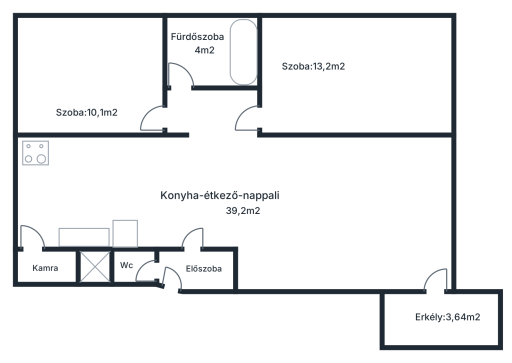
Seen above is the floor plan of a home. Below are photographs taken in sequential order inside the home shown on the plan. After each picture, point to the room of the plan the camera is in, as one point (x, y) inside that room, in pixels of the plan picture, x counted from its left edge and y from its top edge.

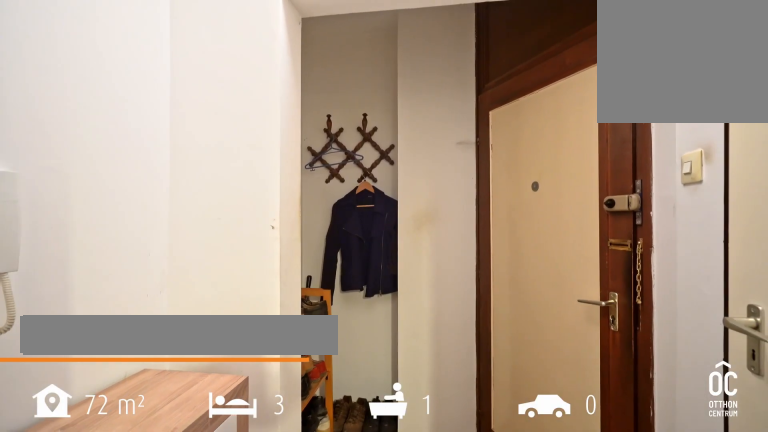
(198, 268)
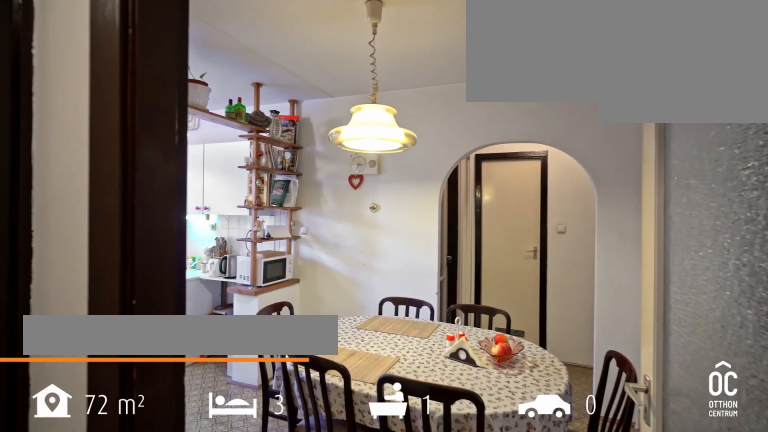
(115, 183)
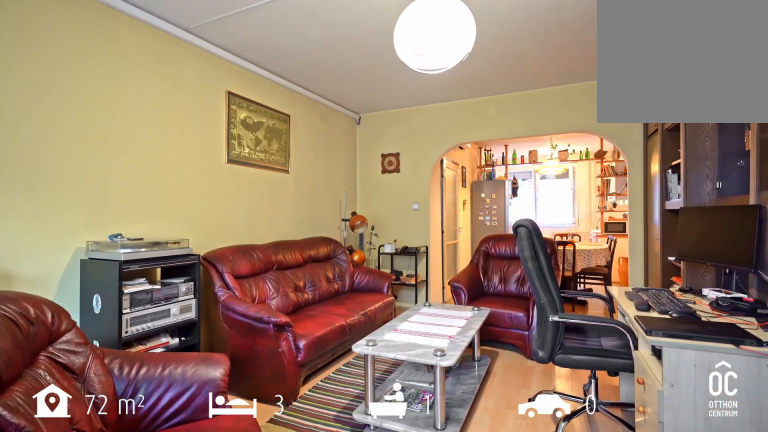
(338, 183)
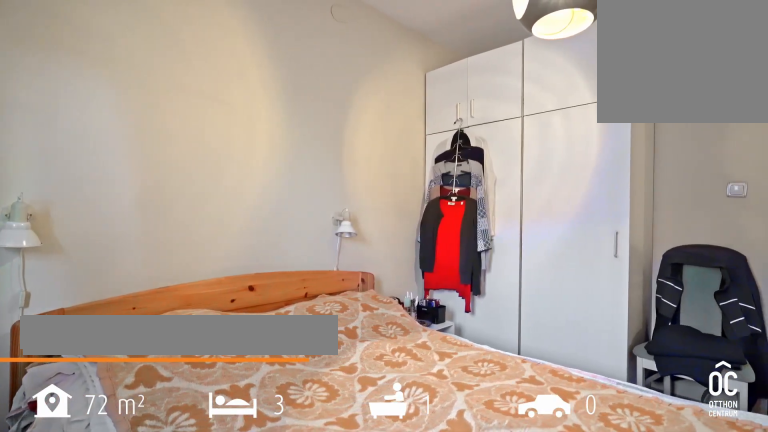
(98, 65)
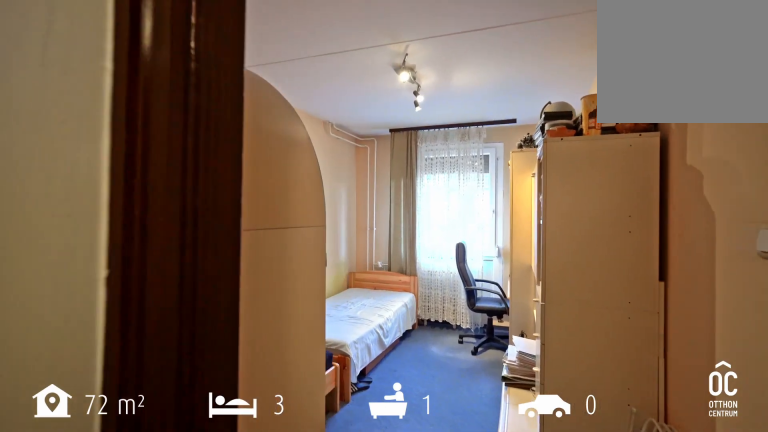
(321, 78)
